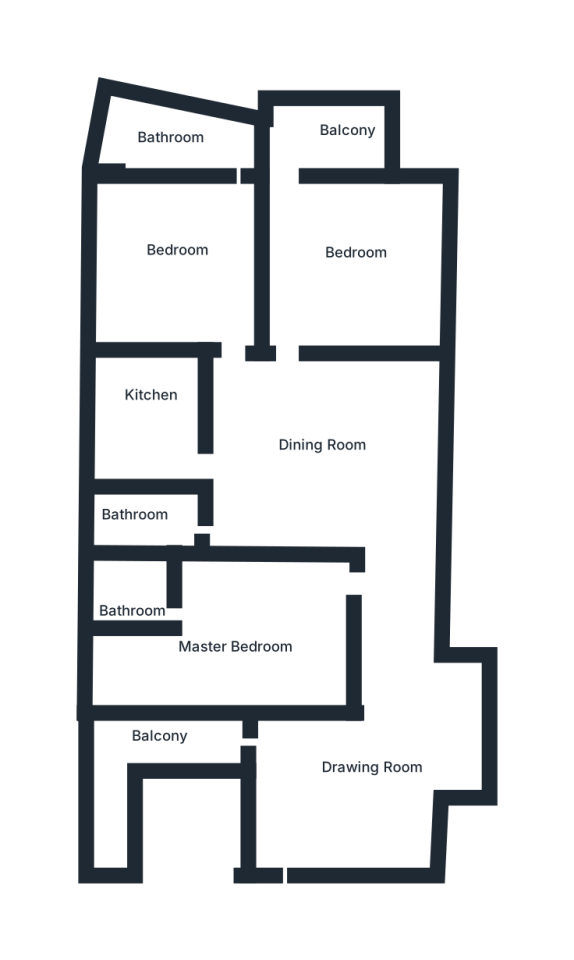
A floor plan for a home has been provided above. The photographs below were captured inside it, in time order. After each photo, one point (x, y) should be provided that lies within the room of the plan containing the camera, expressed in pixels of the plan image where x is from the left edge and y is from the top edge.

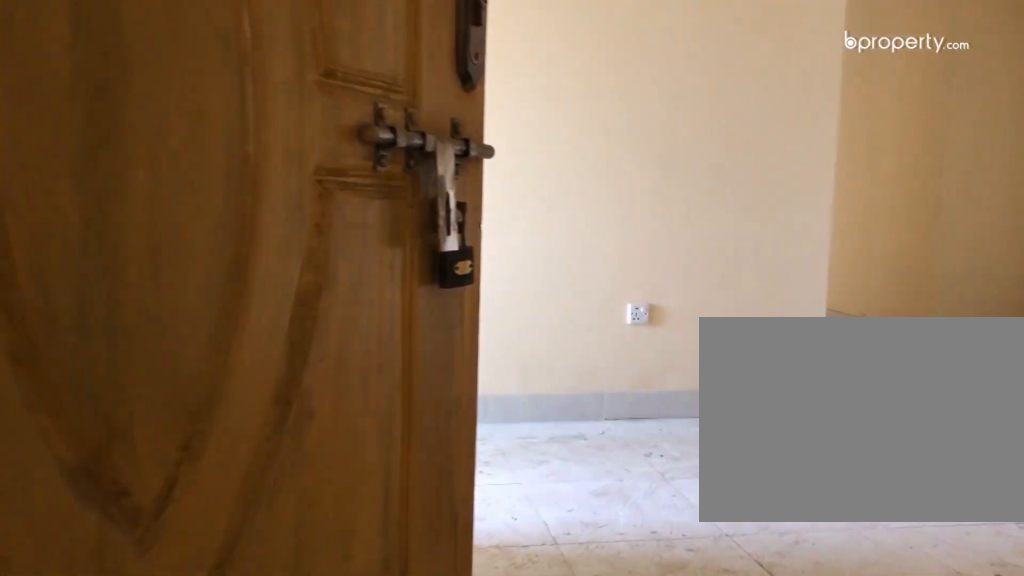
(359, 791)
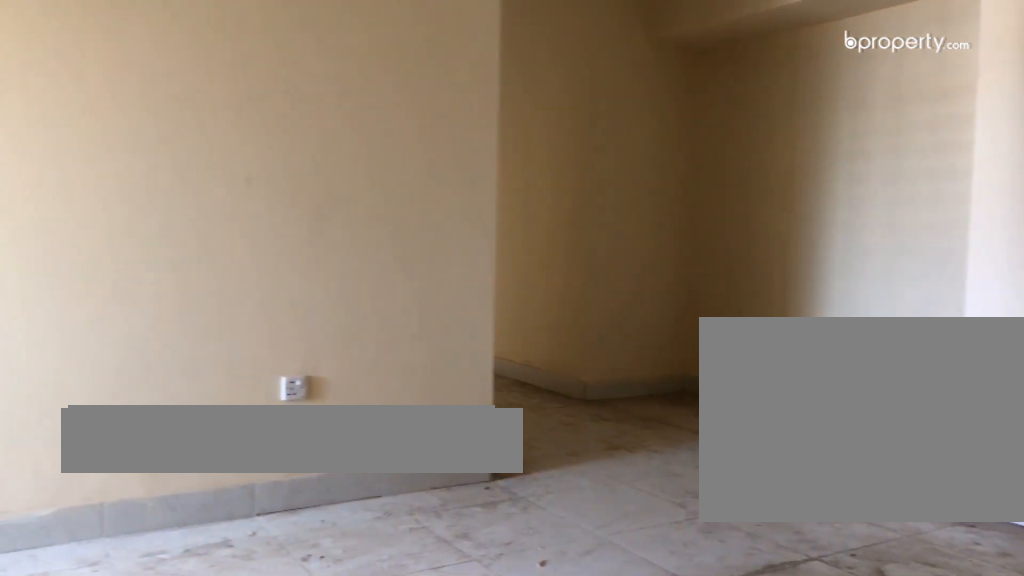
(359, 791)
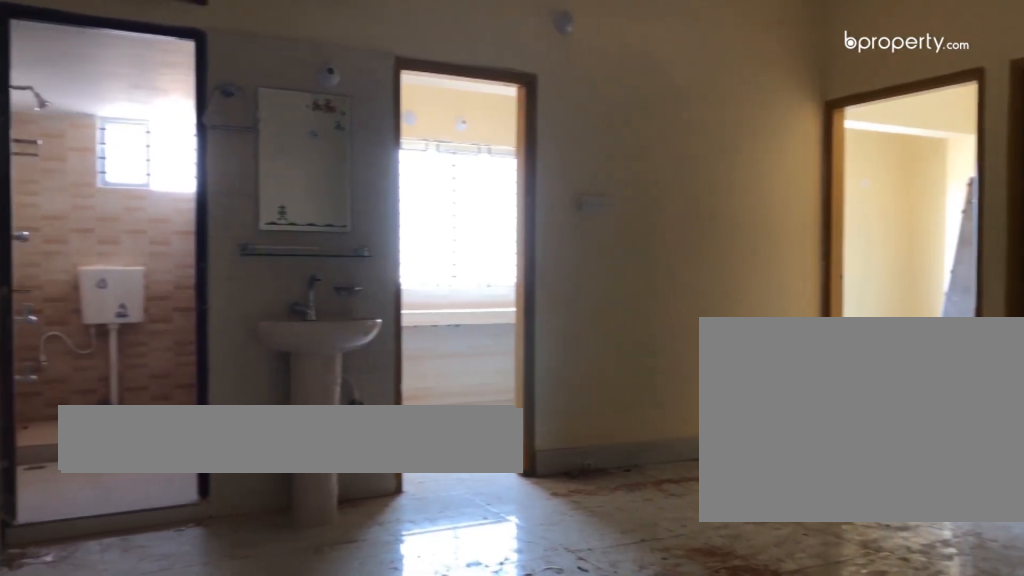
(344, 454)
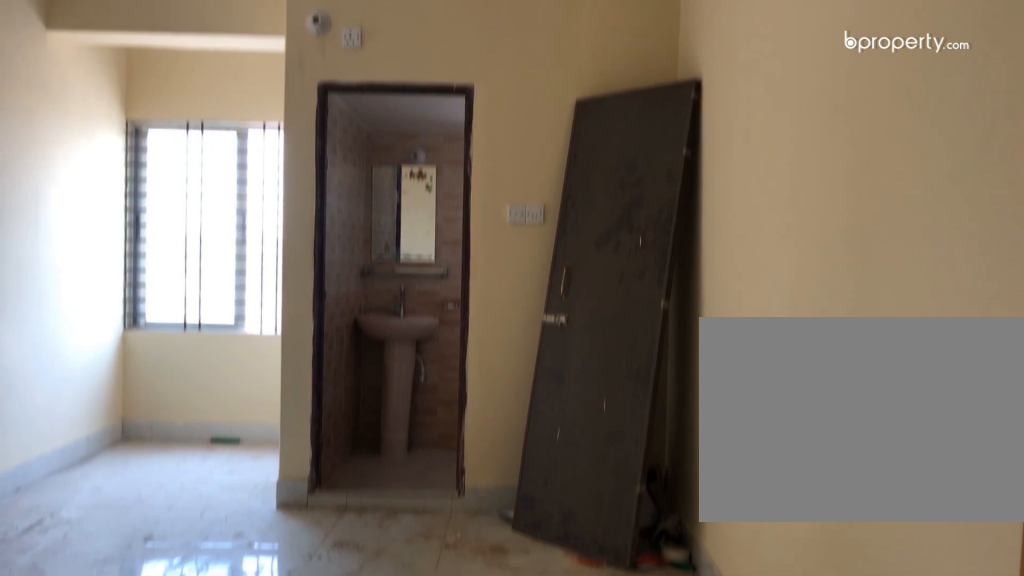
(235, 620)
